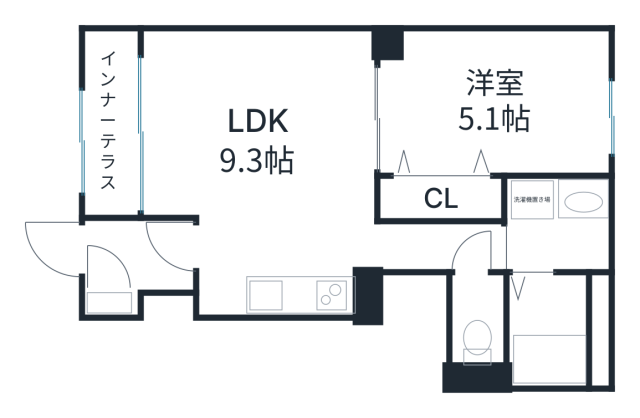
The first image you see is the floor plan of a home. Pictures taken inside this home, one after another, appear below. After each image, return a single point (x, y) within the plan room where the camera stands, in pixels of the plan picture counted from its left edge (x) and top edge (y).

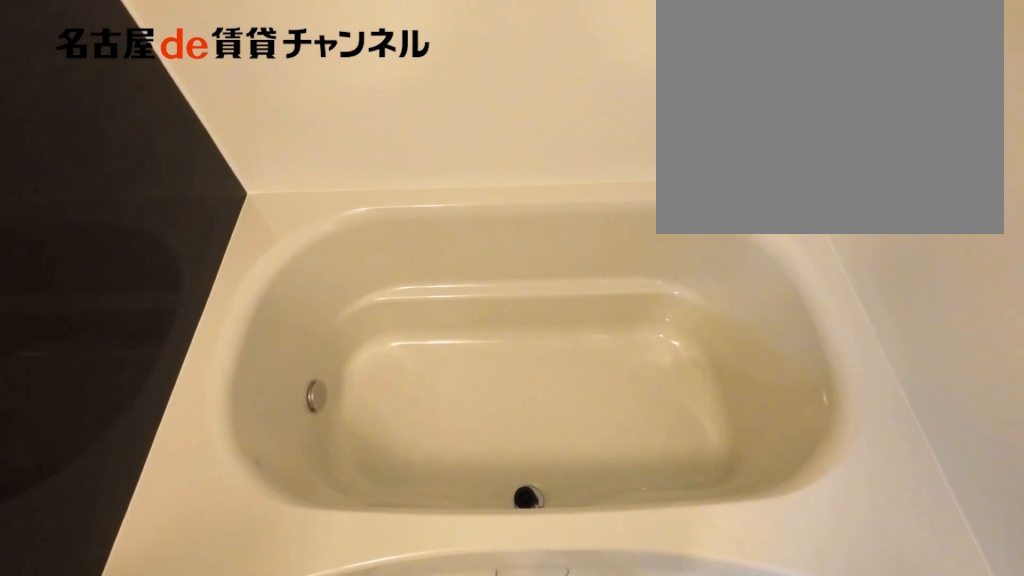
(556, 327)
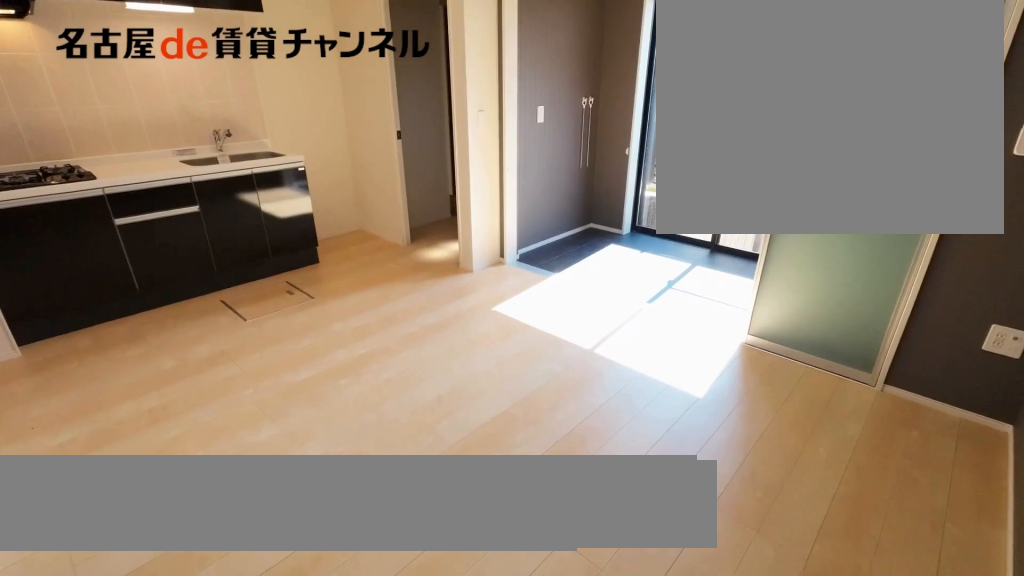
(266, 166)
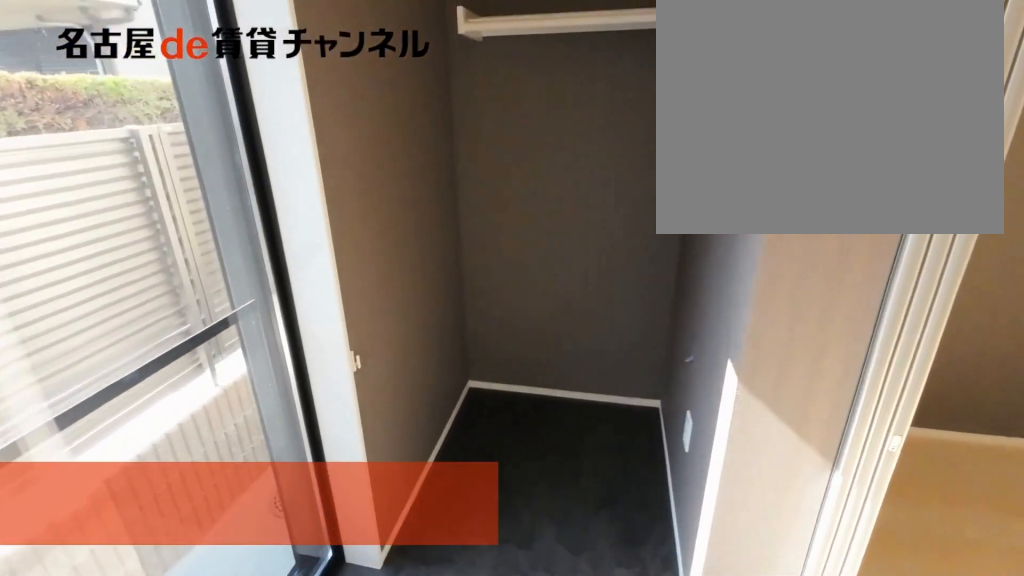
(110, 125)
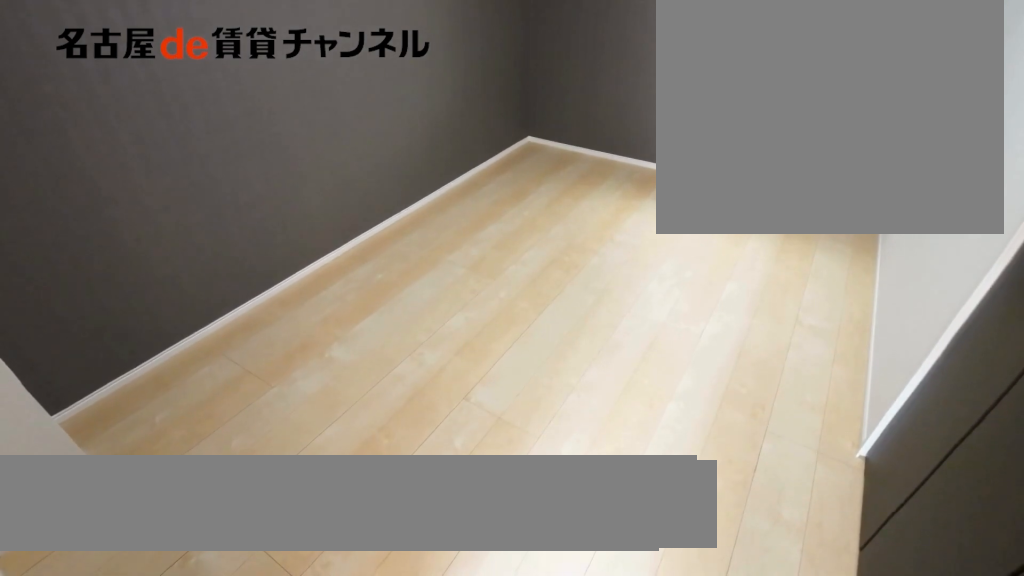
(491, 103)
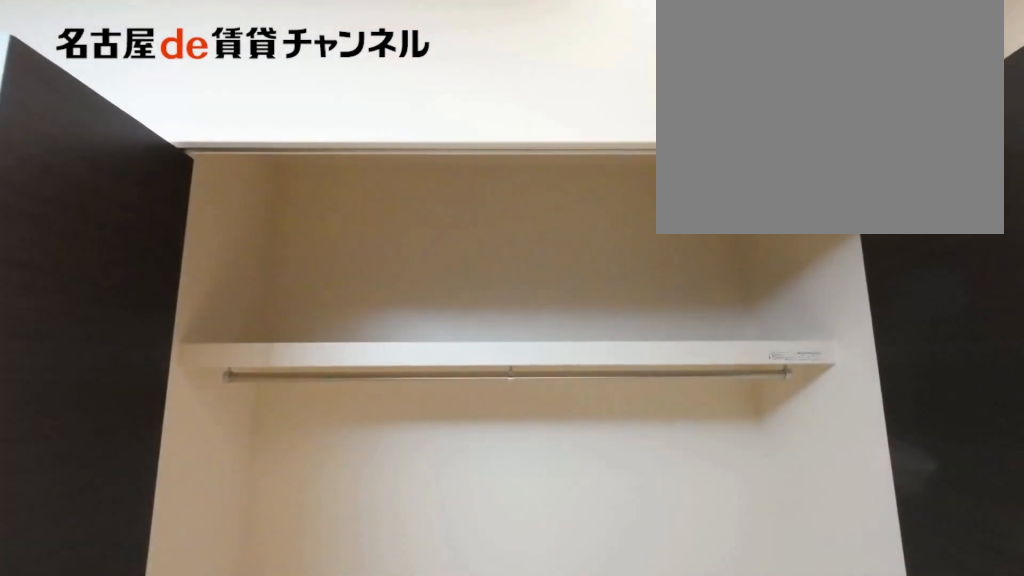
(441, 200)
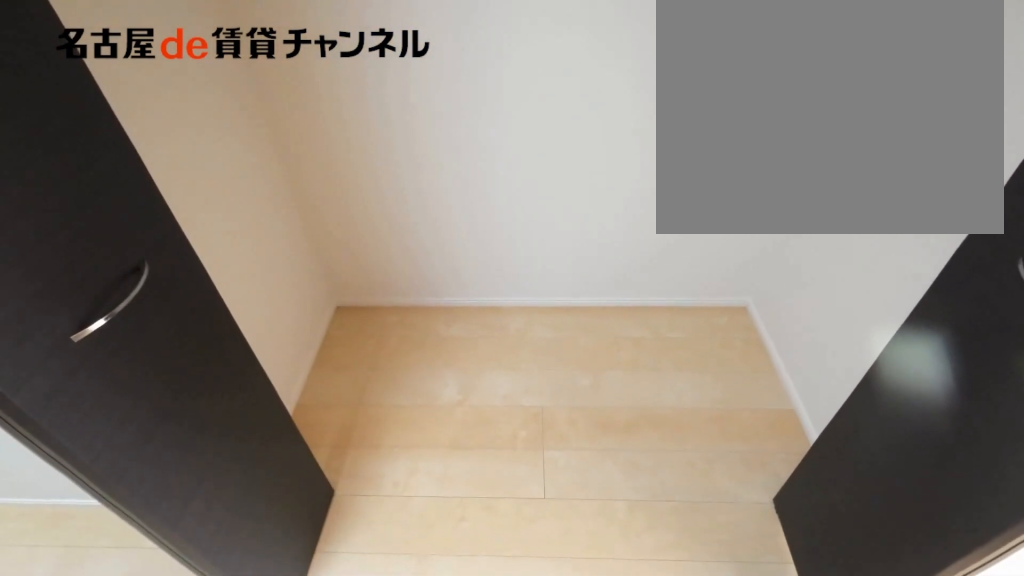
(441, 200)
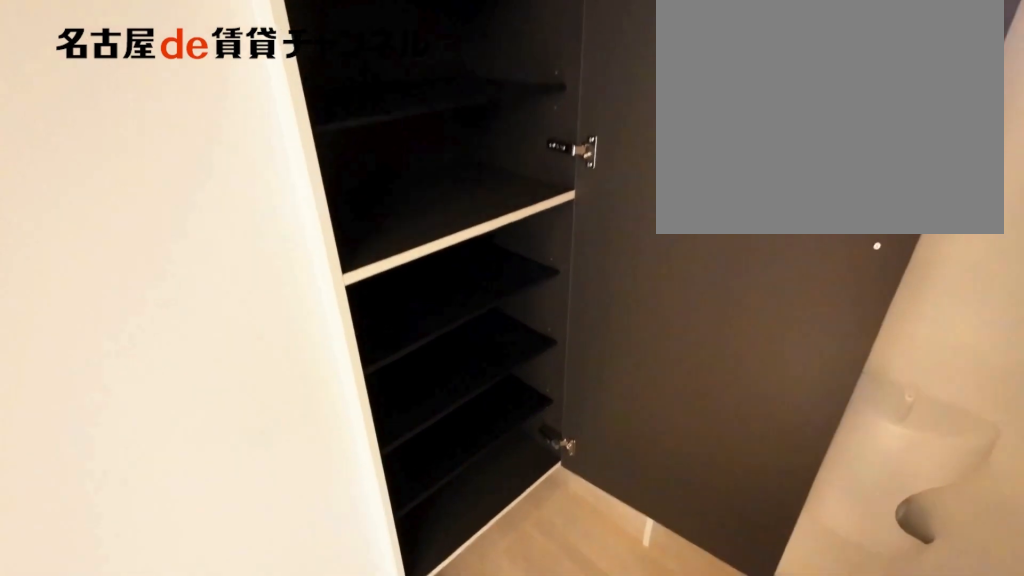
(113, 304)
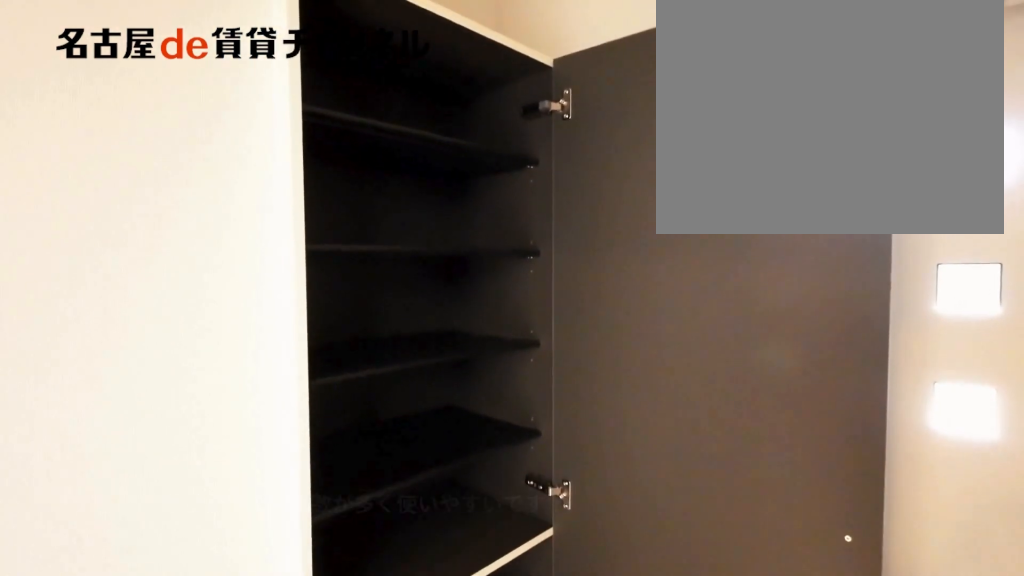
(113, 304)
